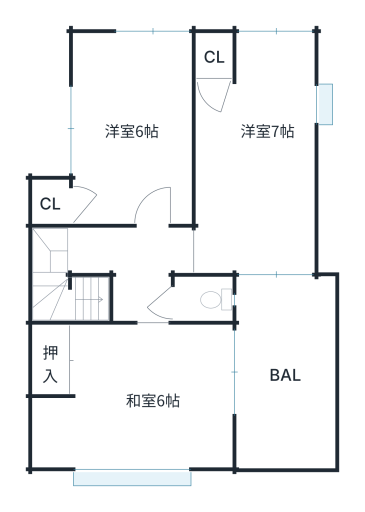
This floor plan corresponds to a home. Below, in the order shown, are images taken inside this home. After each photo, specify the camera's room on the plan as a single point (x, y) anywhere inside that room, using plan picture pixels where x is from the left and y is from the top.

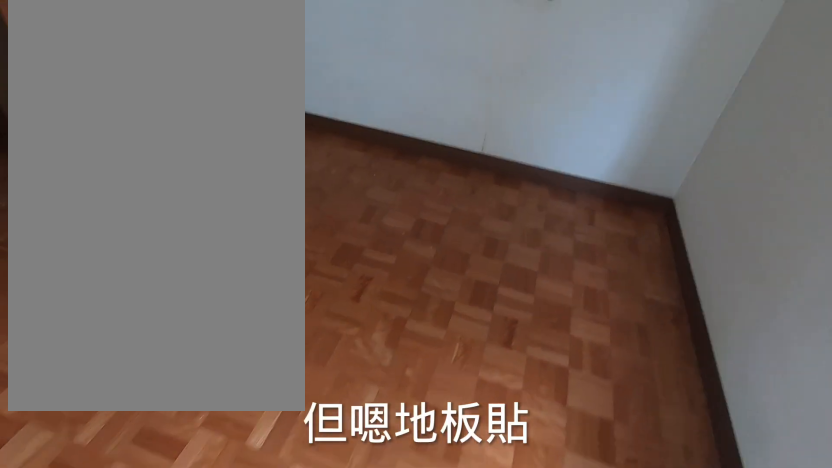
(142, 84)
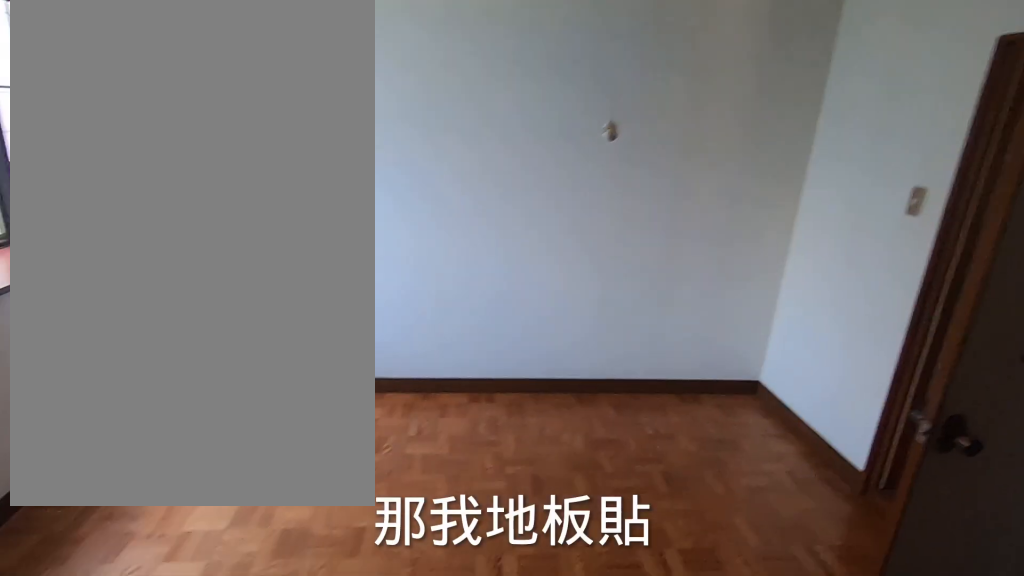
(137, 80)
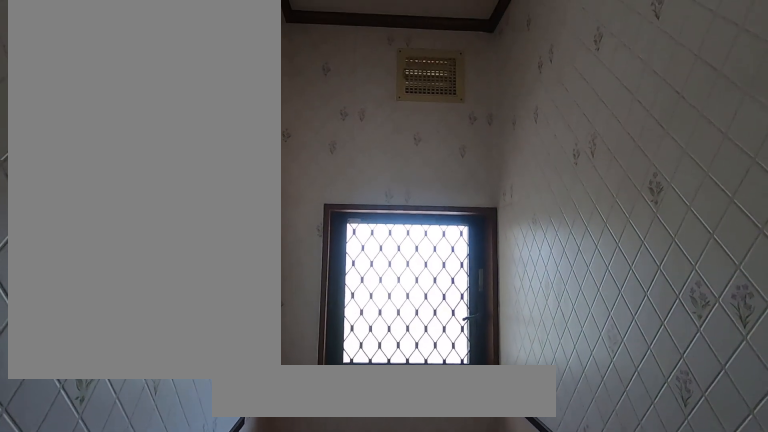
(202, 299)
